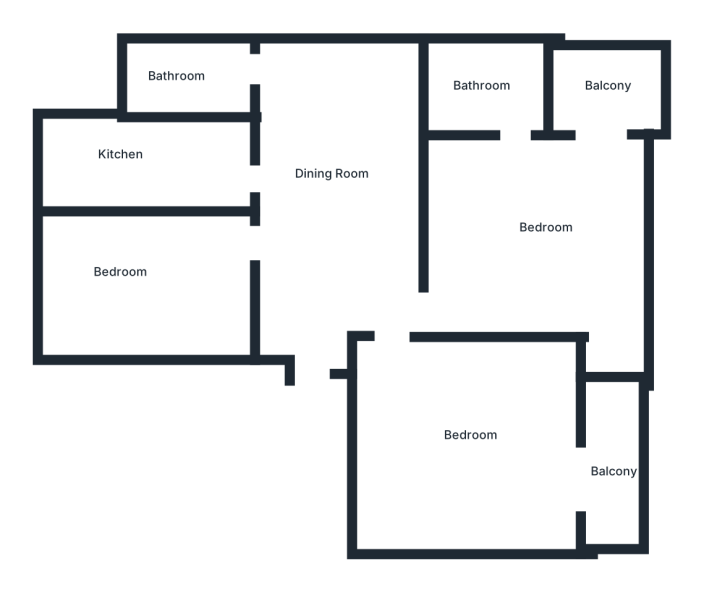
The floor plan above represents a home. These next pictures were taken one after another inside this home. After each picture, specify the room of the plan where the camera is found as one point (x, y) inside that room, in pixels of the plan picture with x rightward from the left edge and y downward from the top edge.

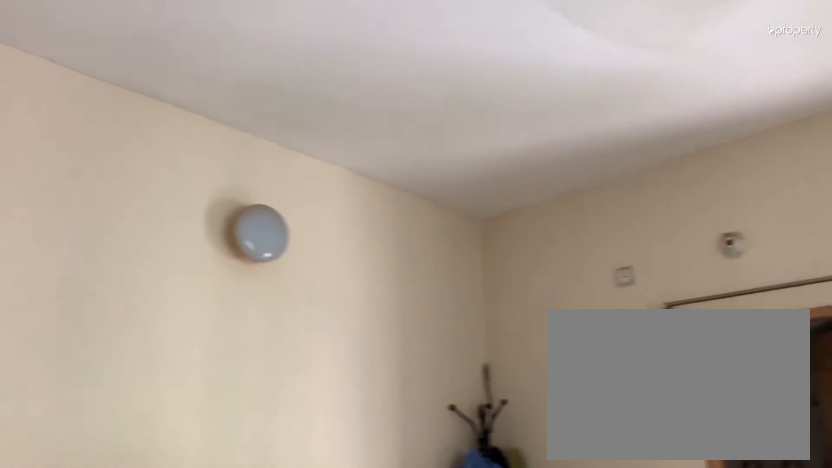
(528, 236)
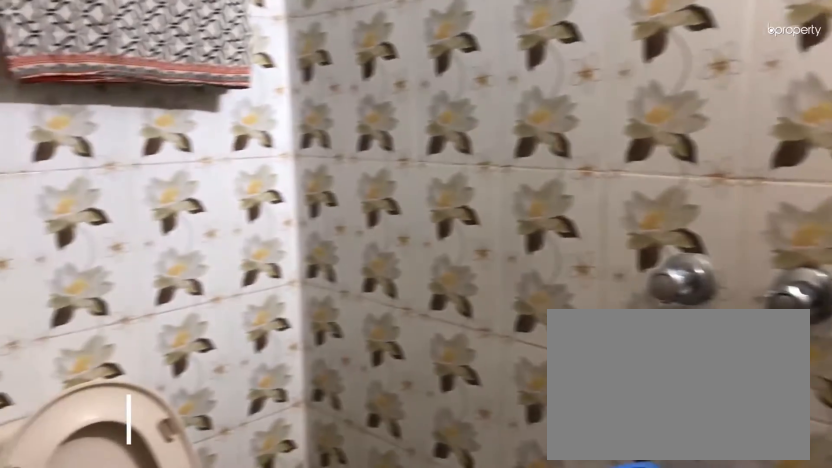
(492, 96)
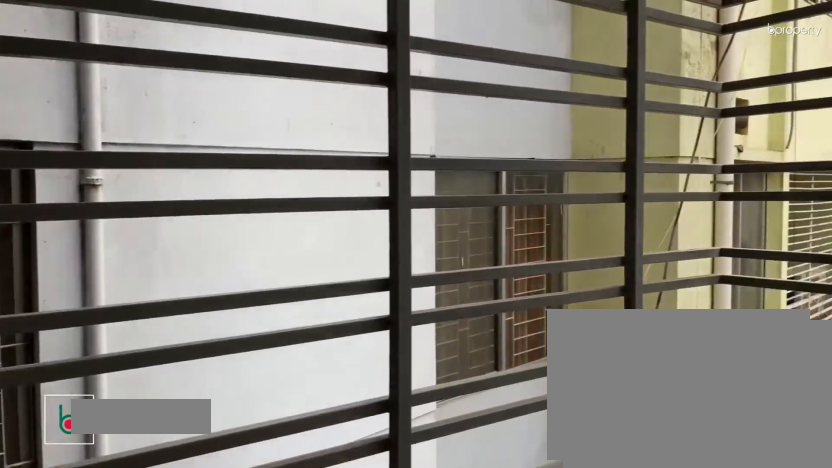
(607, 84)
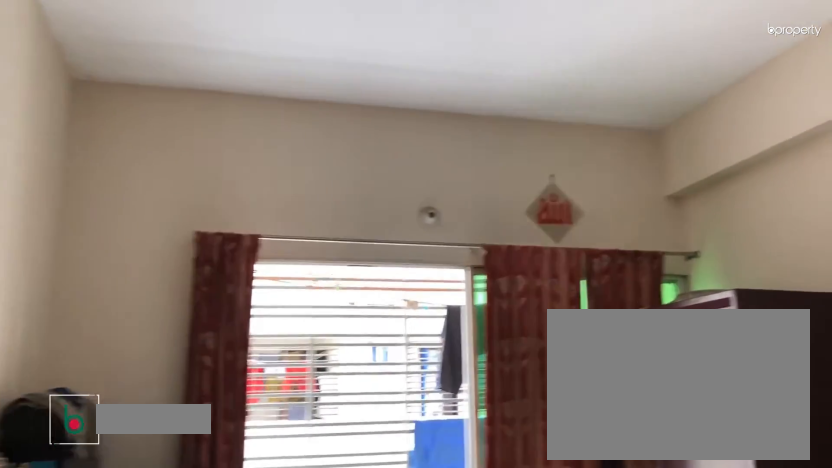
(460, 453)
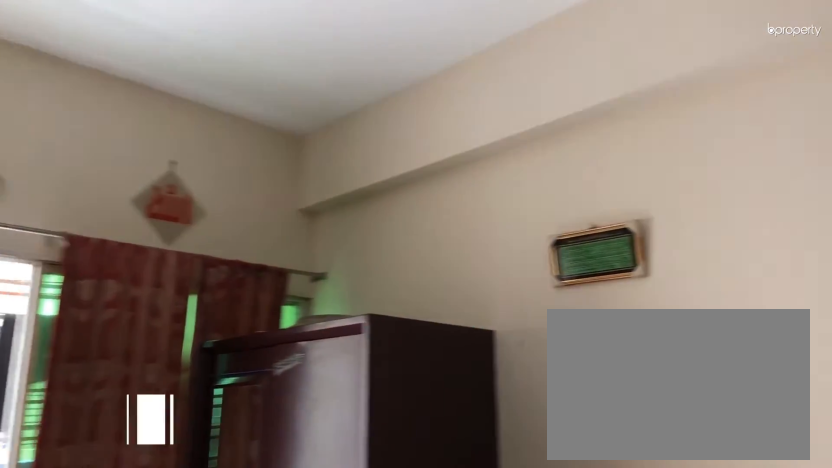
(460, 453)
